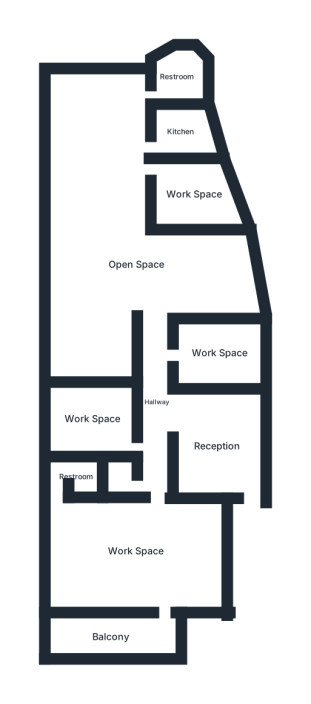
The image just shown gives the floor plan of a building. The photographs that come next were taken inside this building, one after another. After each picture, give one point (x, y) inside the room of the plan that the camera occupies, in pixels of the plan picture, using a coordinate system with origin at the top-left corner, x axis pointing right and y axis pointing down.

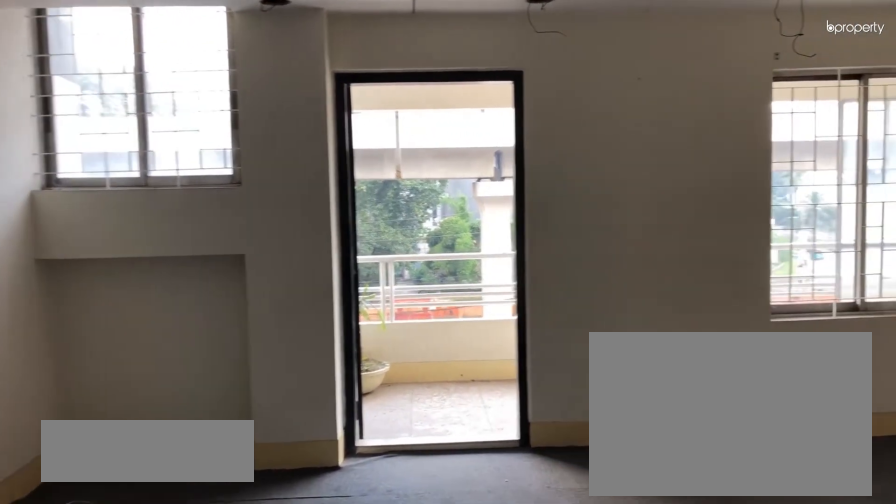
(135, 552)
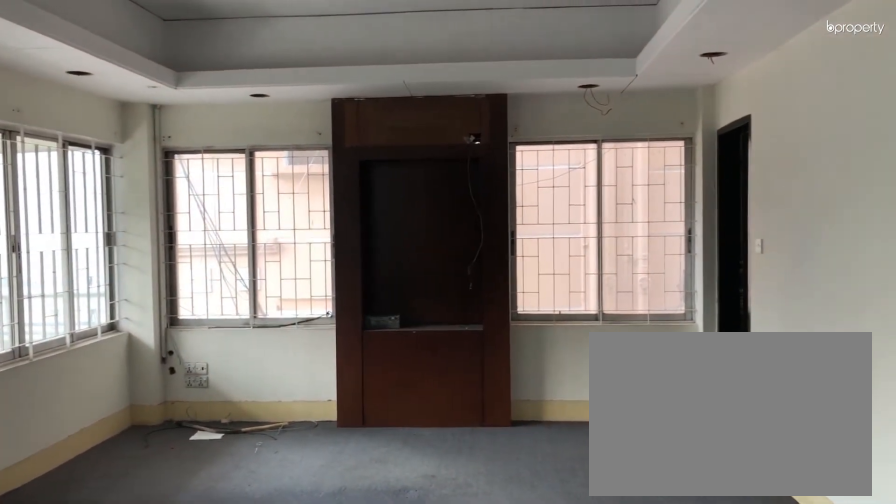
(135, 552)
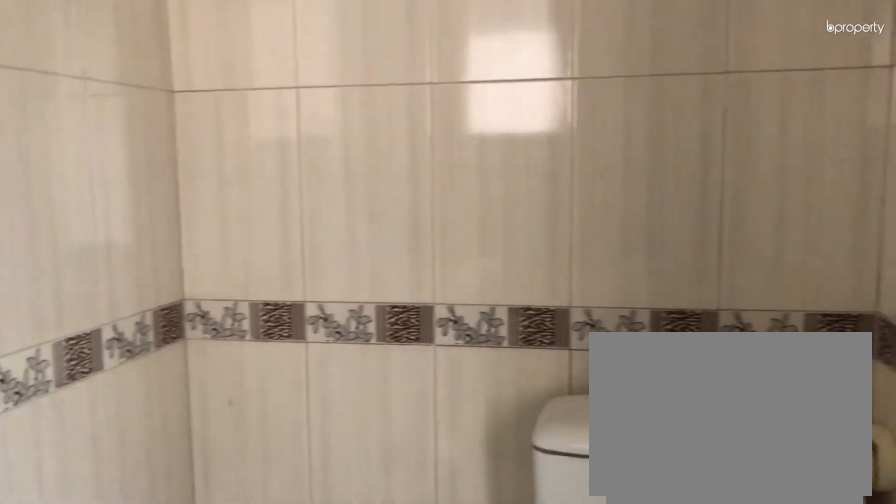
(72, 480)
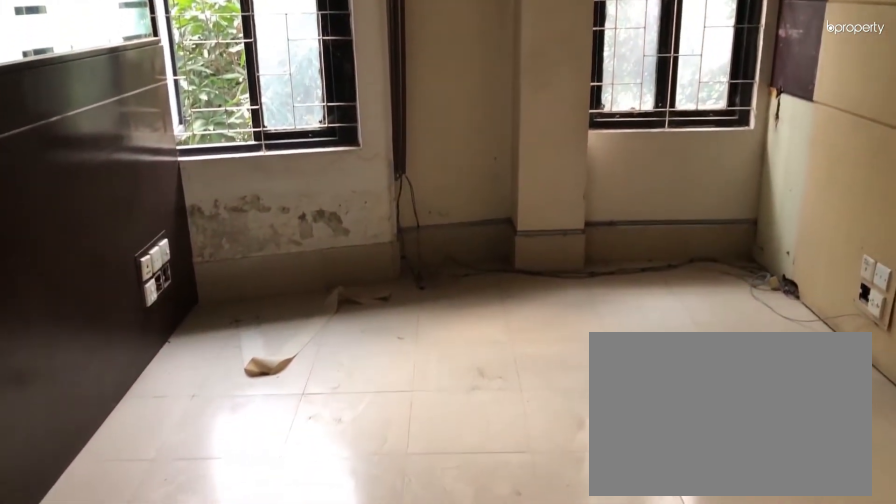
(219, 352)
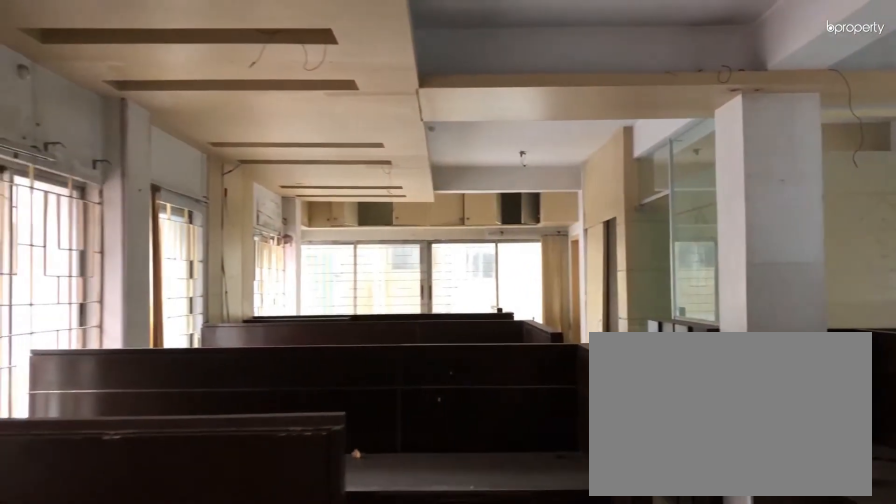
(135, 265)
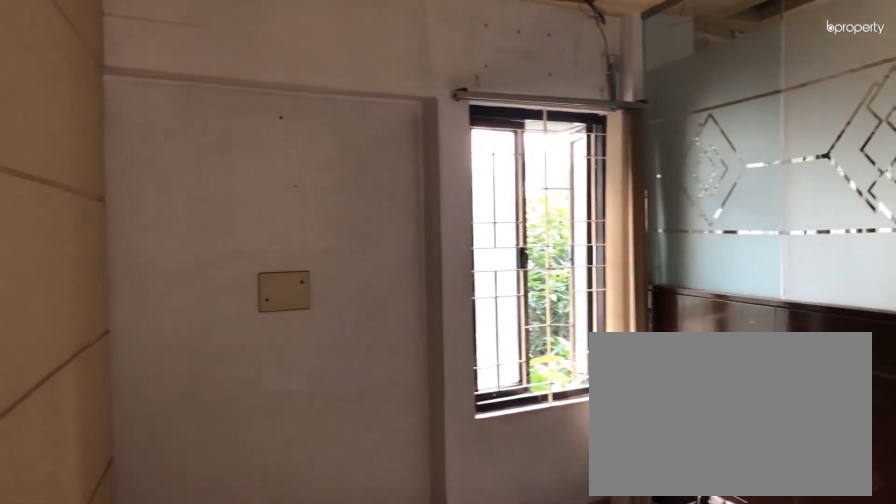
(196, 191)
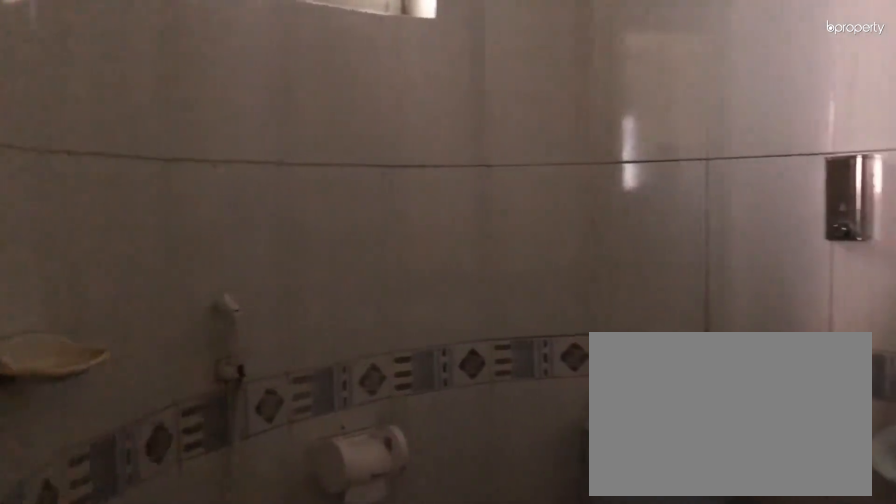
(174, 74)
